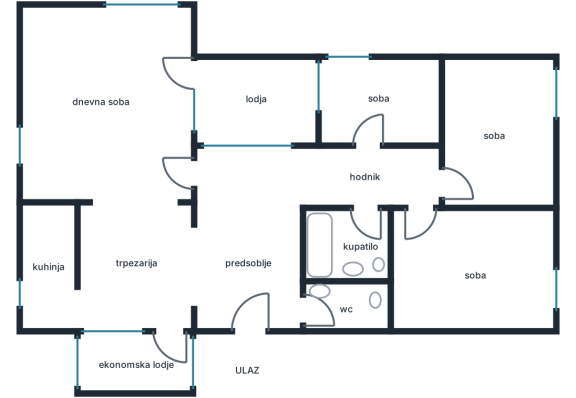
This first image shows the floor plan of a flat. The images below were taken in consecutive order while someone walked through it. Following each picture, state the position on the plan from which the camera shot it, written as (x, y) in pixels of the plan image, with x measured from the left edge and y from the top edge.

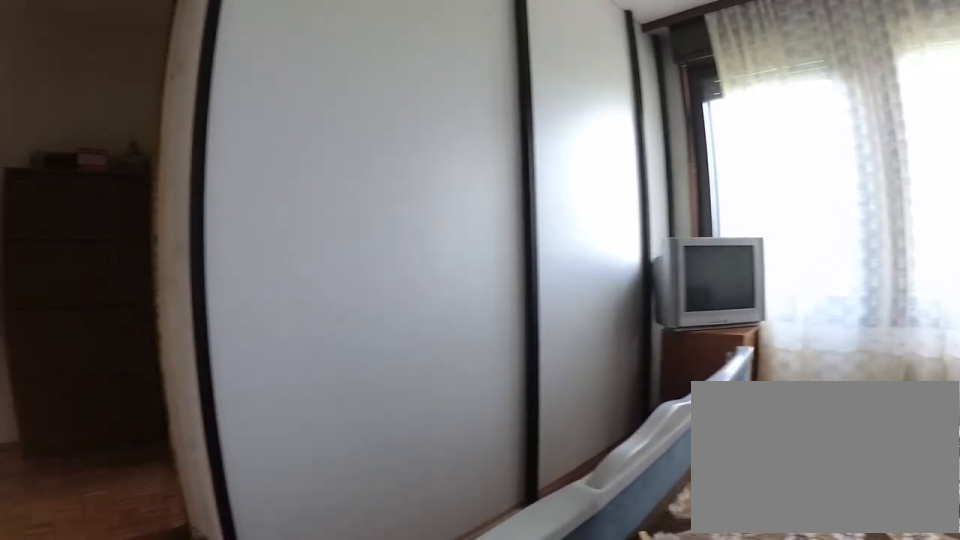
(400, 298)
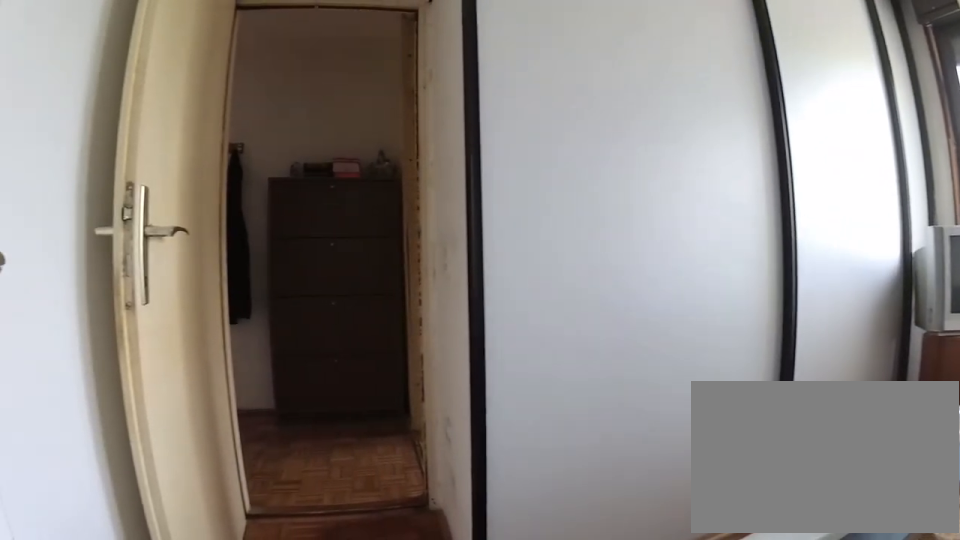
(410, 303)
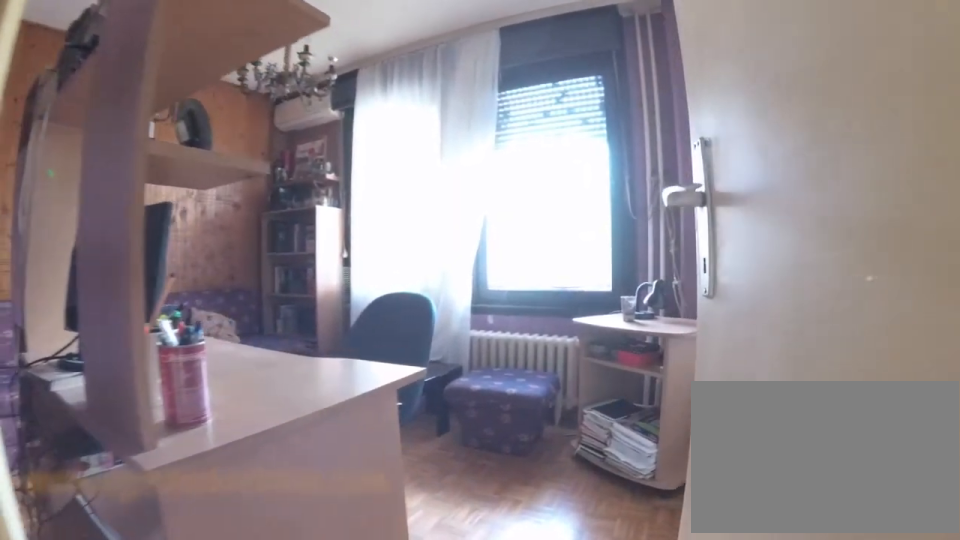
(422, 192)
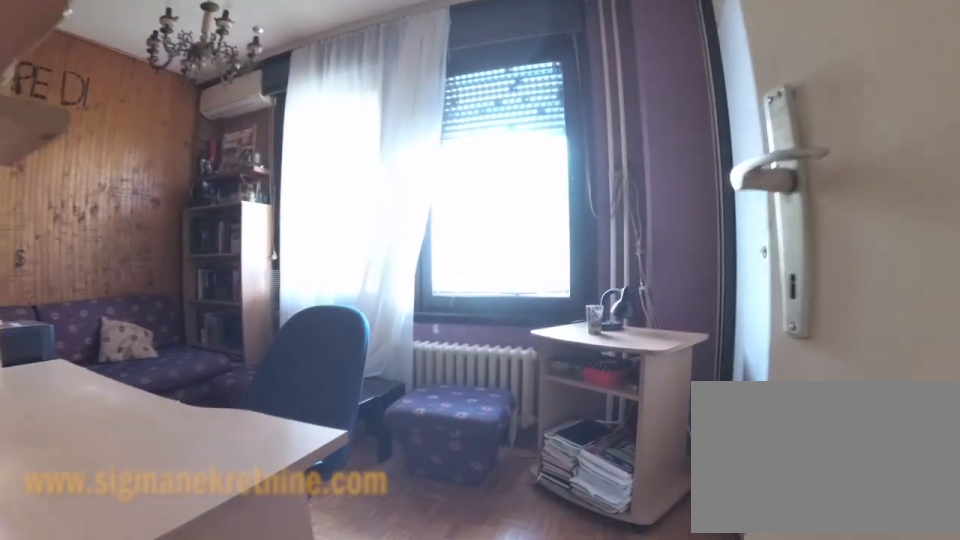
(441, 191)
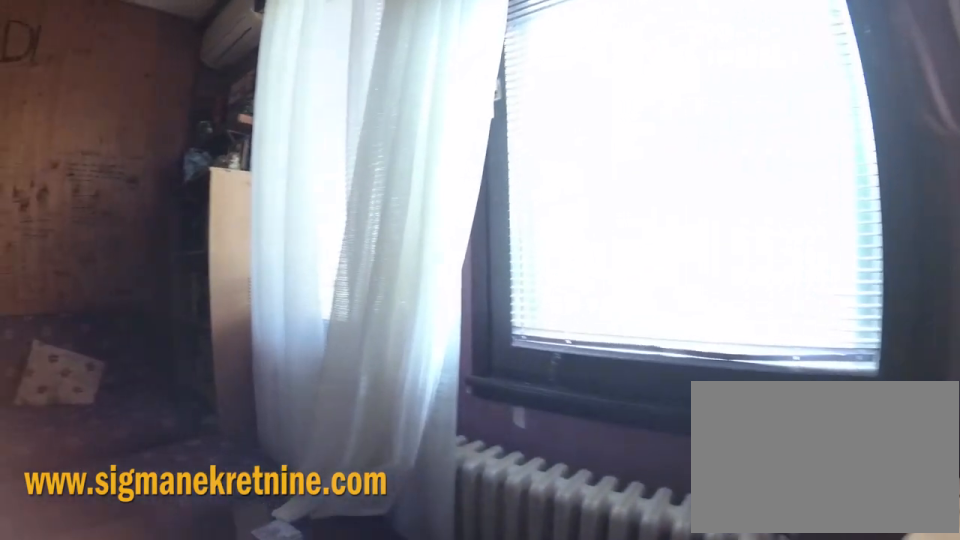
(500, 187)
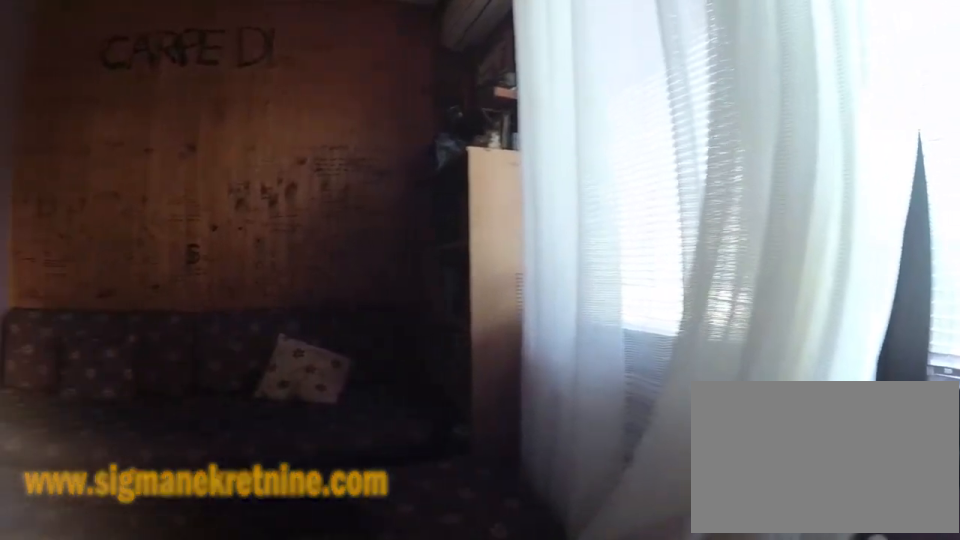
(504, 186)
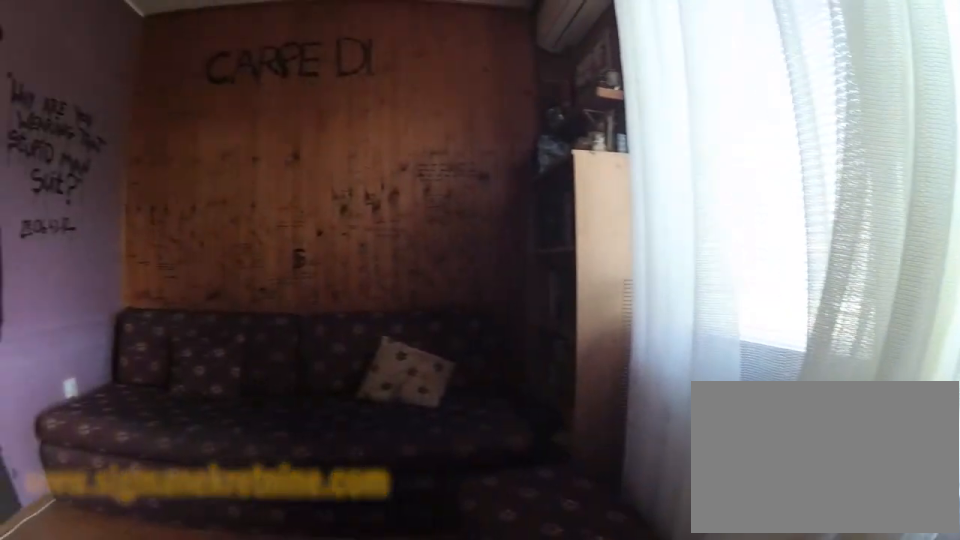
(505, 185)
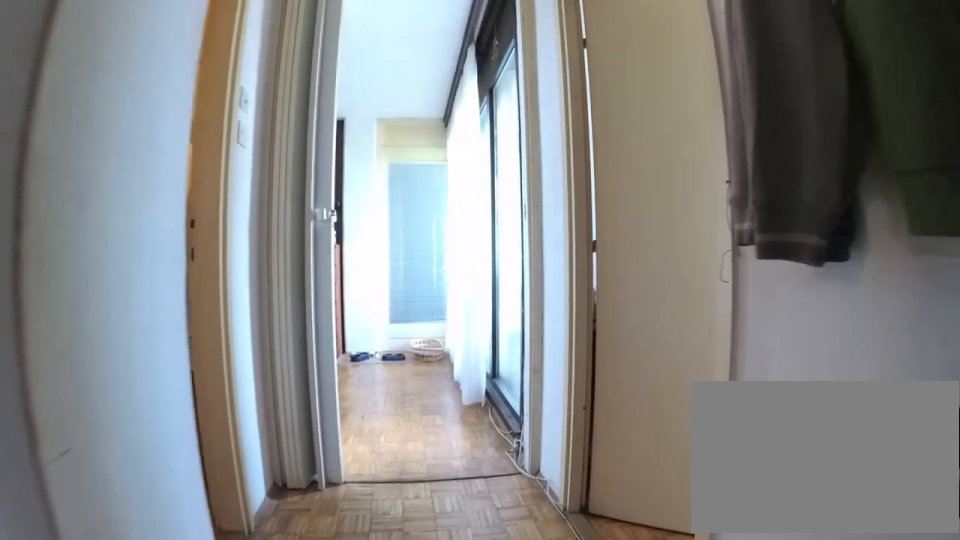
(422, 180)
